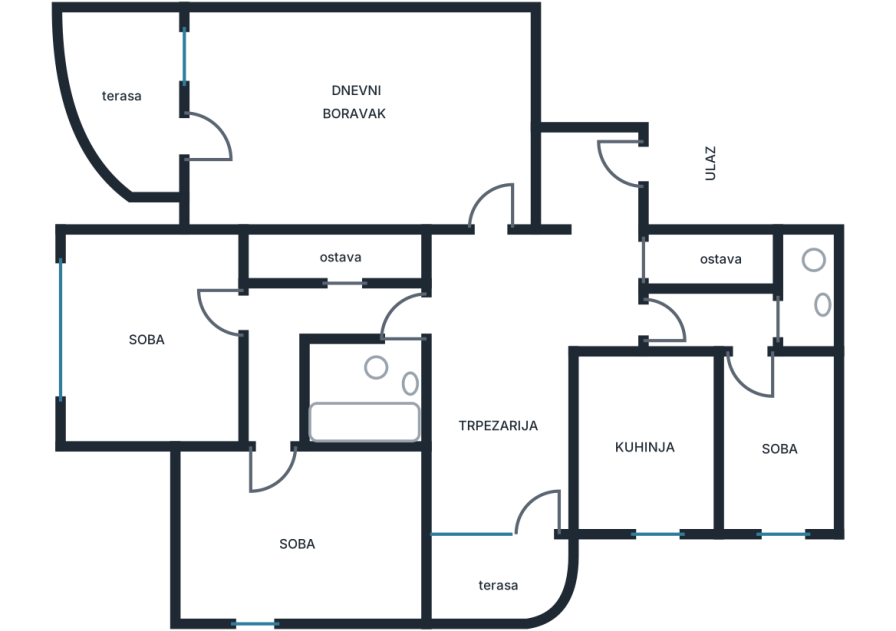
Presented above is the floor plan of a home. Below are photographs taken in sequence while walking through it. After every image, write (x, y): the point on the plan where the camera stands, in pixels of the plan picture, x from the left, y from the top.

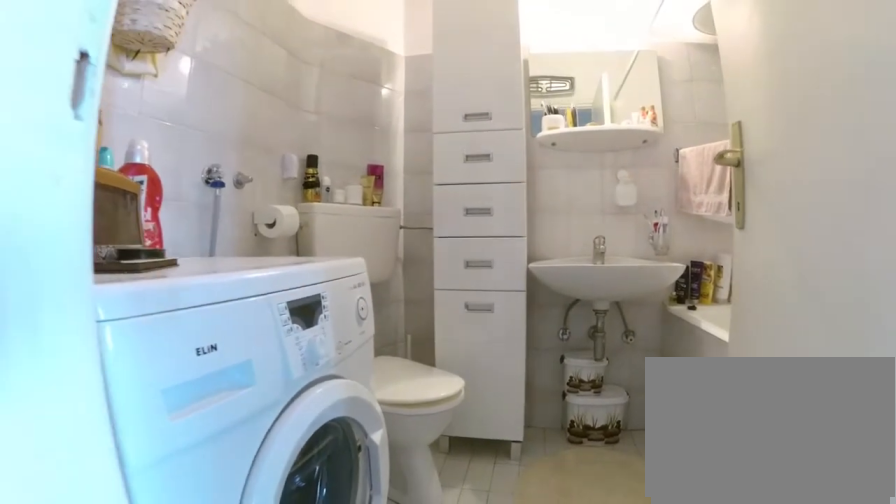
(274, 402)
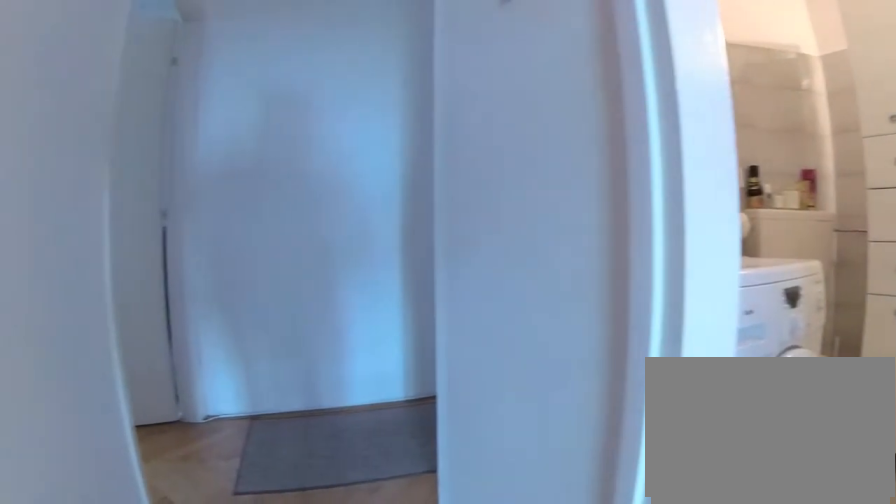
(271, 424)
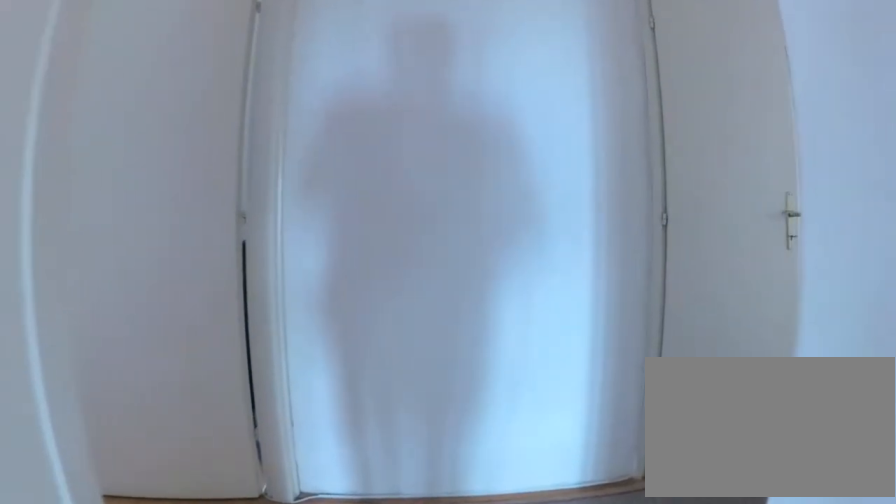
(273, 383)
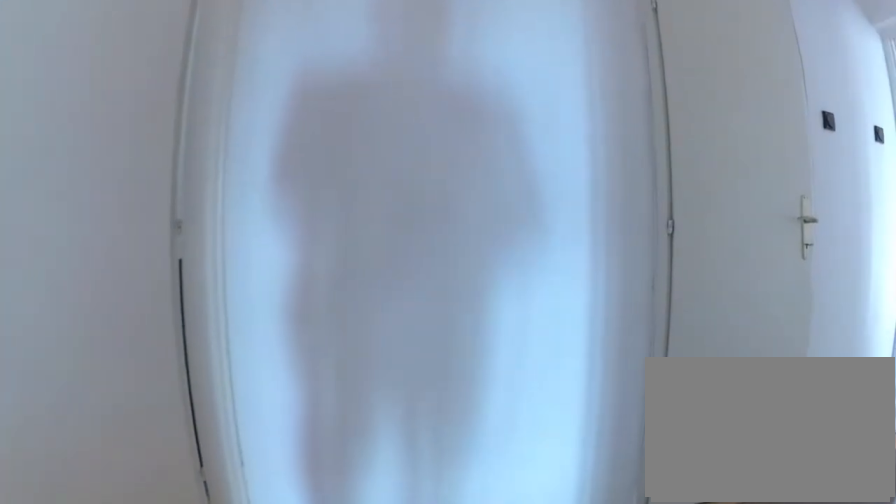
(274, 371)
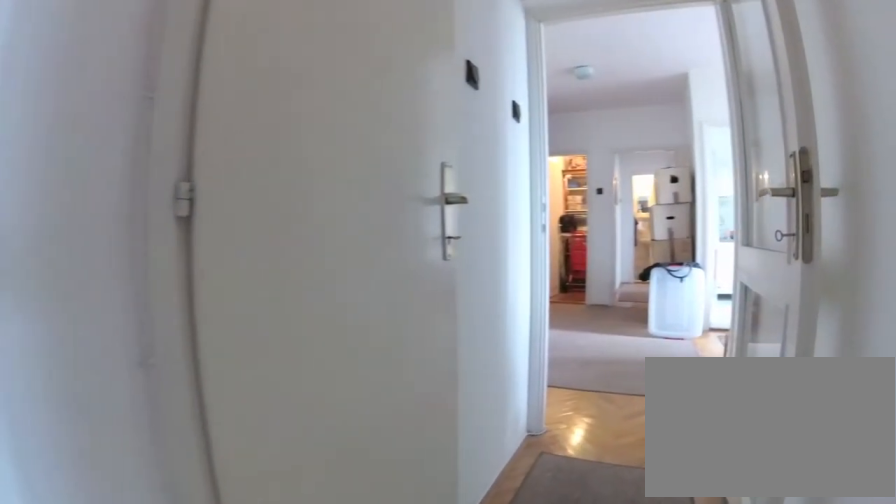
(264, 321)
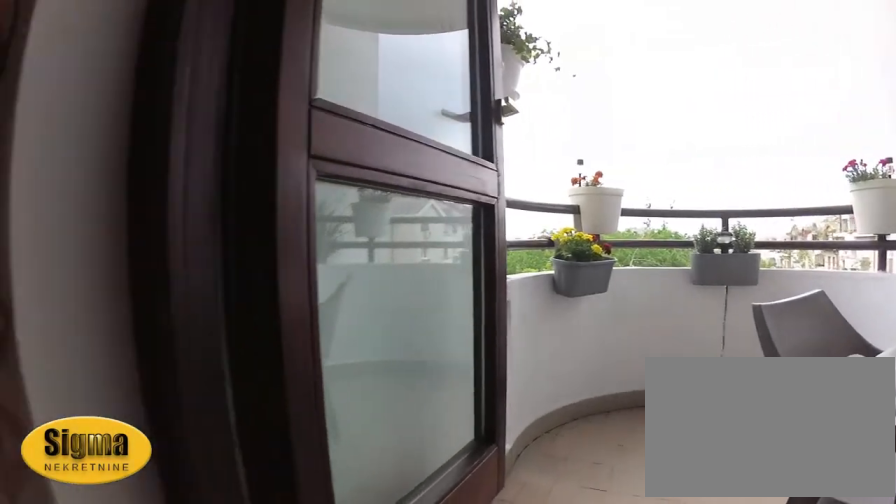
(515, 477)
